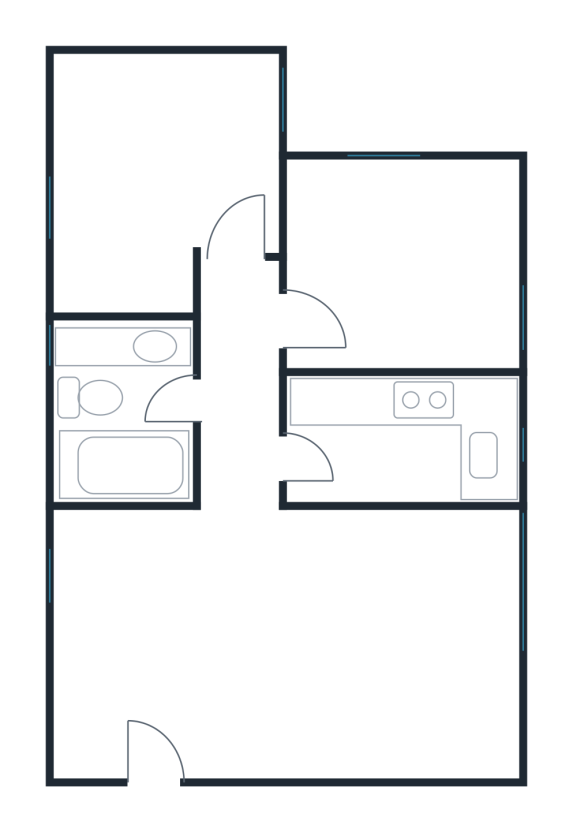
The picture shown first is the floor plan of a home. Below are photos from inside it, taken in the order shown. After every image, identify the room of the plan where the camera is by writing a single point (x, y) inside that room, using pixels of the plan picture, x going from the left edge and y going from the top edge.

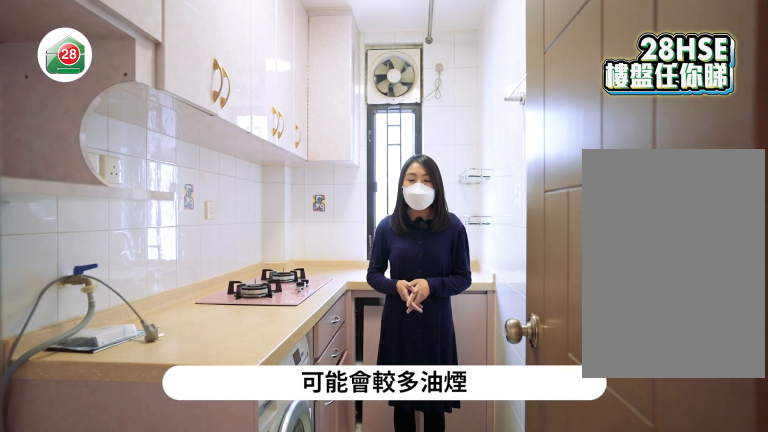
(360, 438)
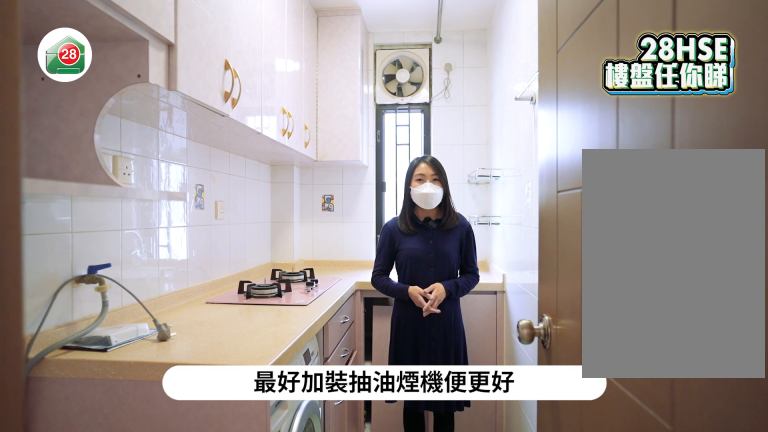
(360, 438)
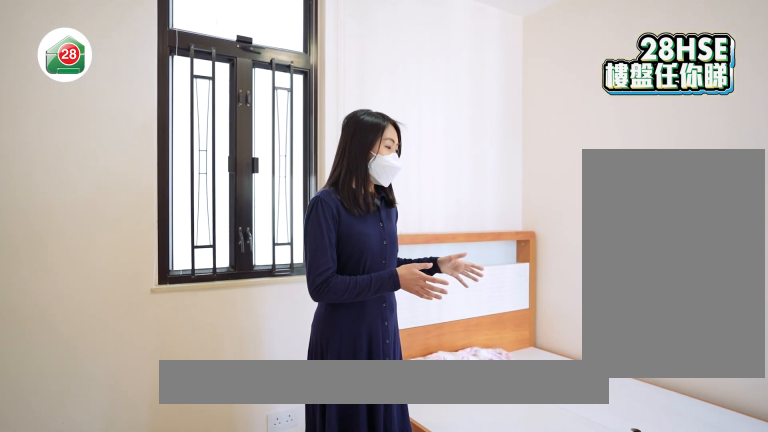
(143, 161)
